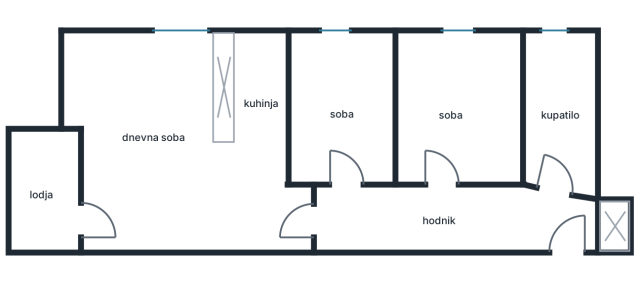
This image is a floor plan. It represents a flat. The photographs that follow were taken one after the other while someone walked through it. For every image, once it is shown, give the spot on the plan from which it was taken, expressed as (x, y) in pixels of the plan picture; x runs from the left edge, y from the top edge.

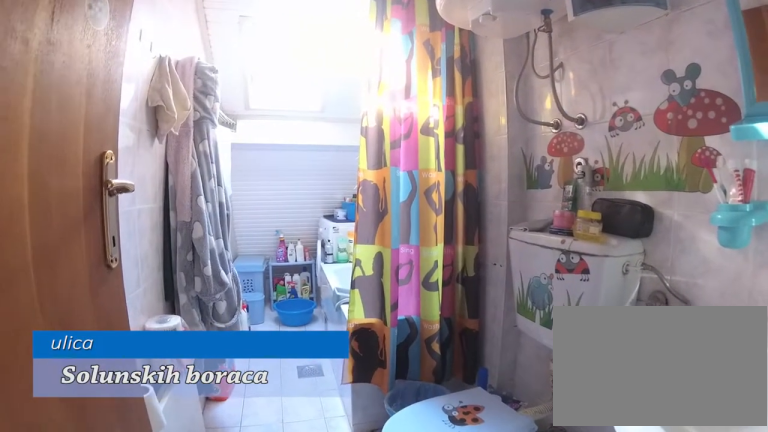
(554, 190)
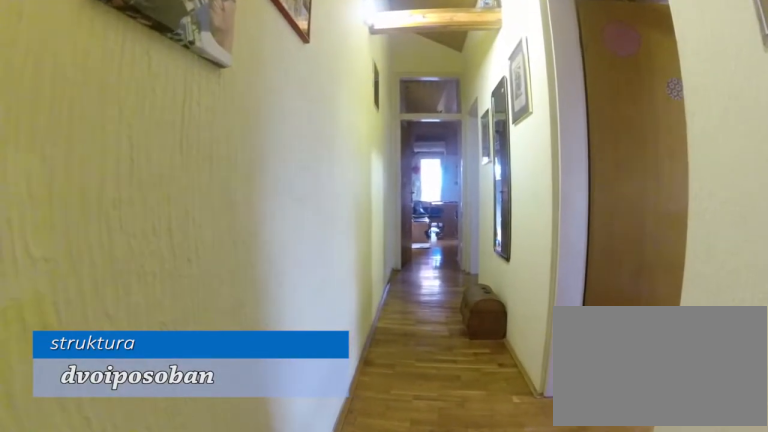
(516, 217)
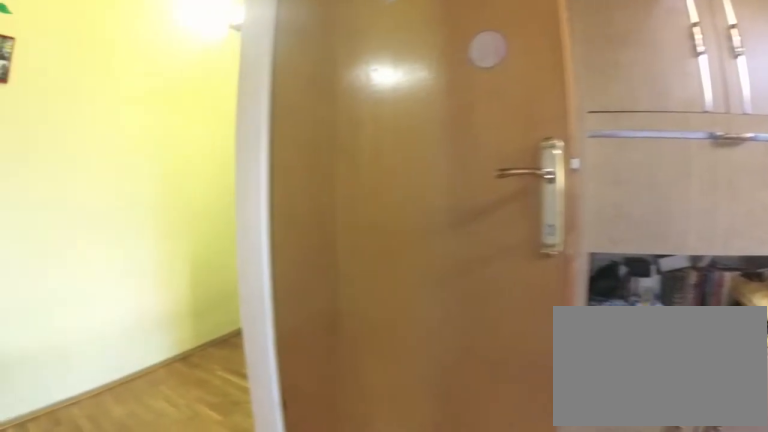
(468, 126)
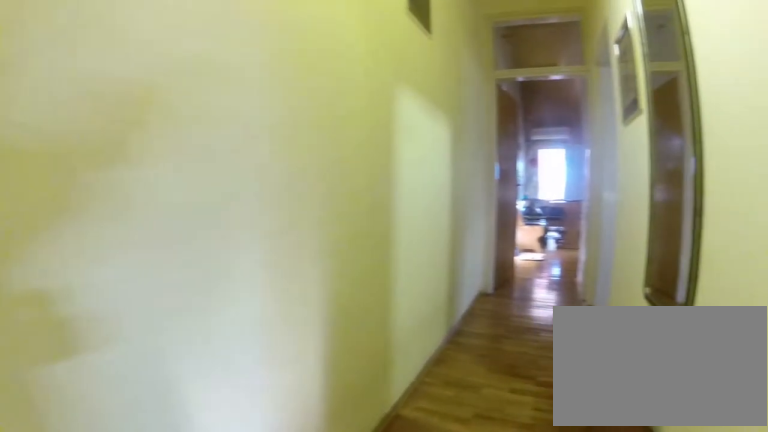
(445, 198)
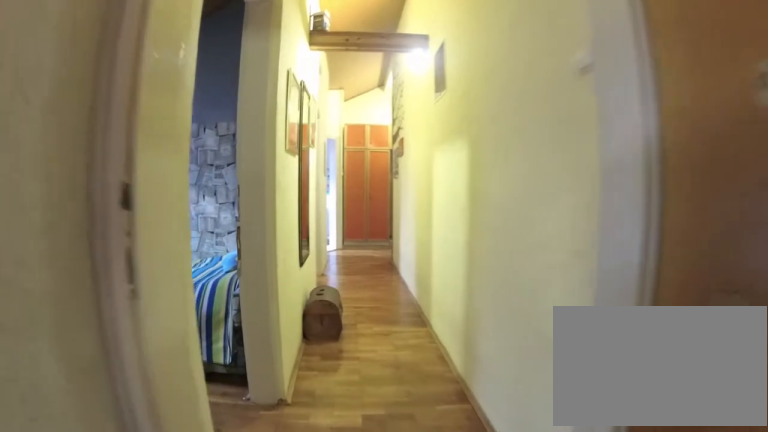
(272, 218)
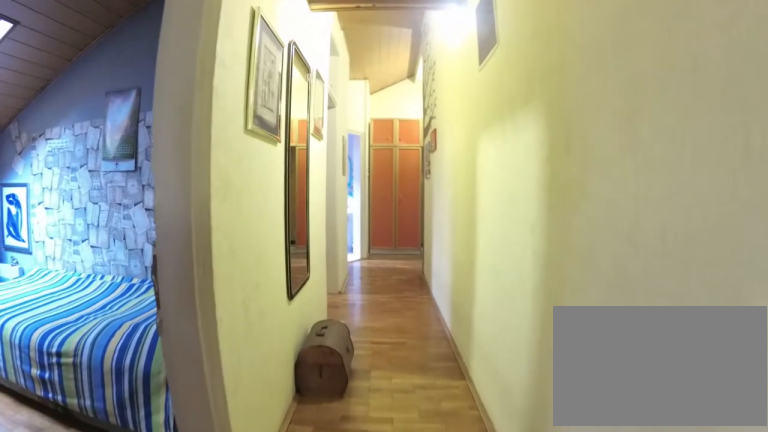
(311, 218)
